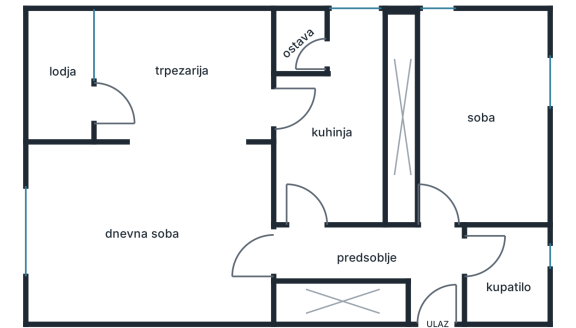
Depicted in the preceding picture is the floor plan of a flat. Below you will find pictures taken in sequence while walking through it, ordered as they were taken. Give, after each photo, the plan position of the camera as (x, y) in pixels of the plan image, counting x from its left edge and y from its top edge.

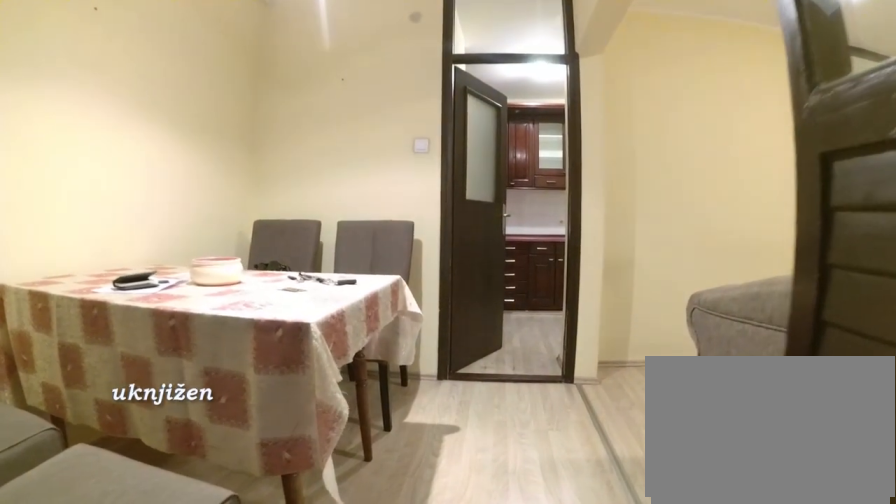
(114, 106)
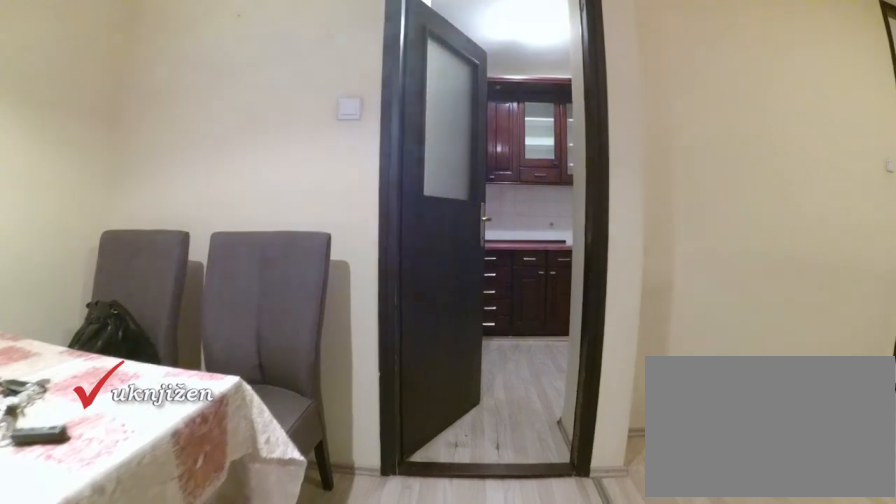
(174, 105)
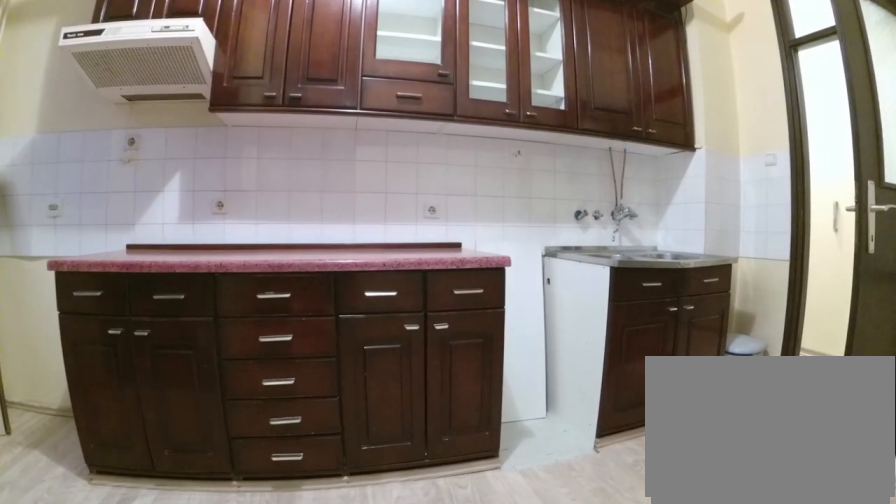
(284, 102)
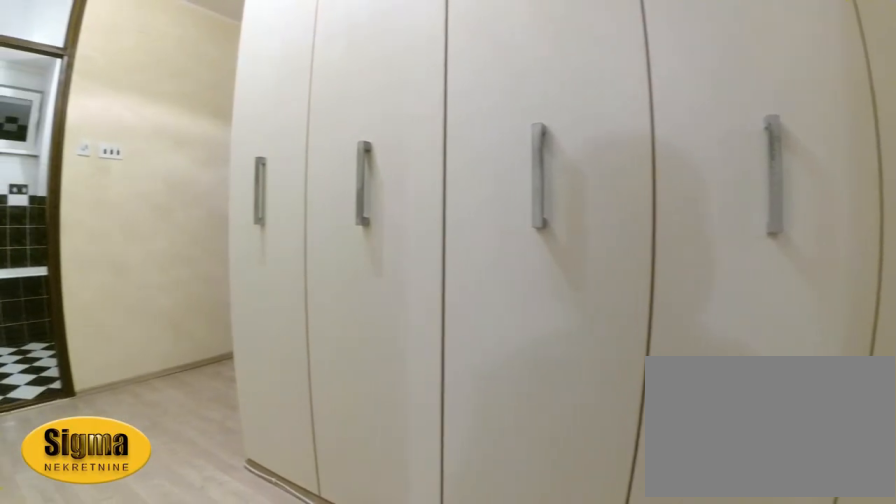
(305, 216)
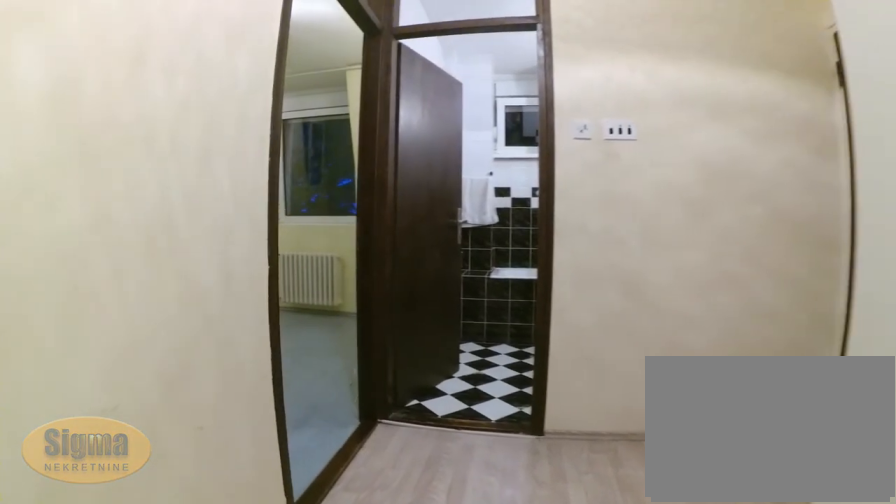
(341, 252)
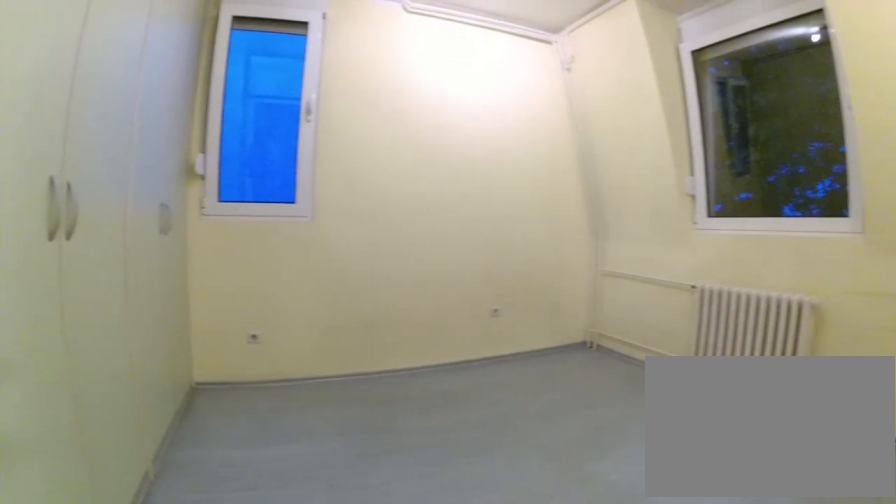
(434, 221)
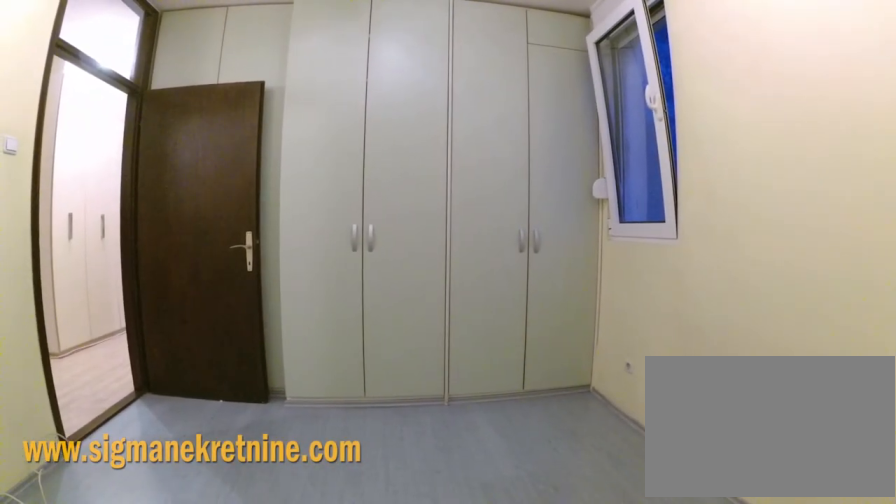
(531, 169)
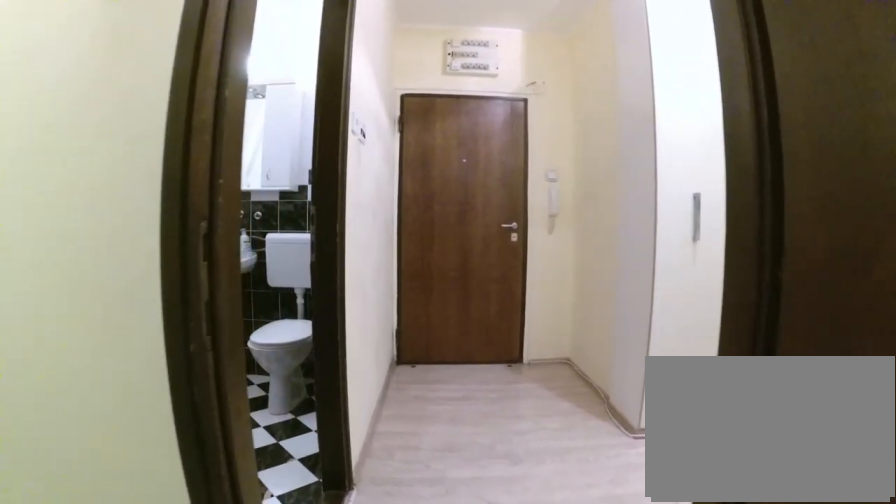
(456, 192)
